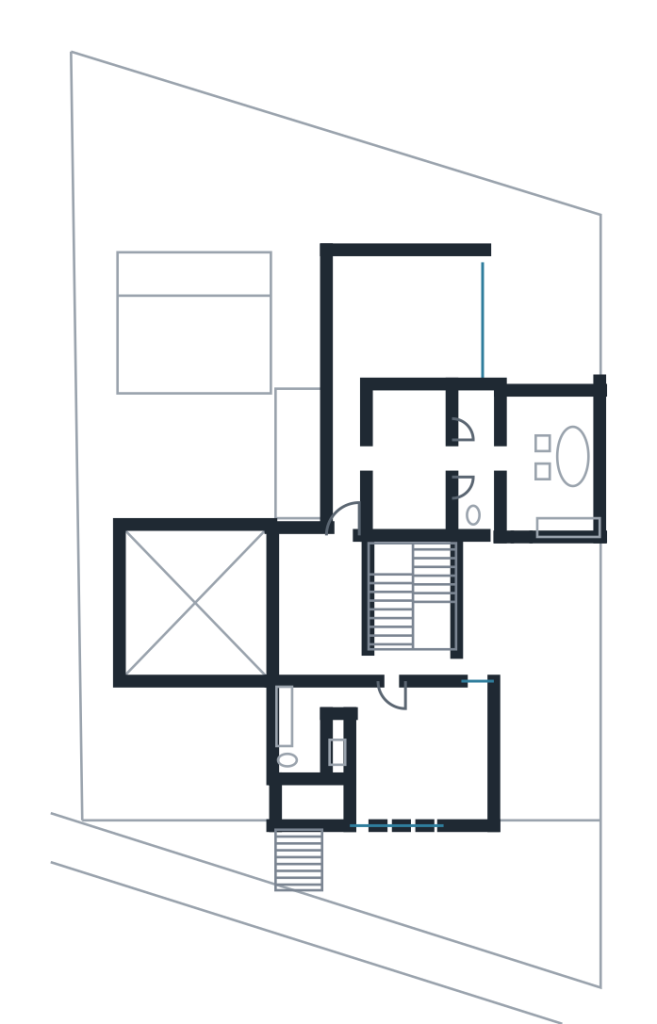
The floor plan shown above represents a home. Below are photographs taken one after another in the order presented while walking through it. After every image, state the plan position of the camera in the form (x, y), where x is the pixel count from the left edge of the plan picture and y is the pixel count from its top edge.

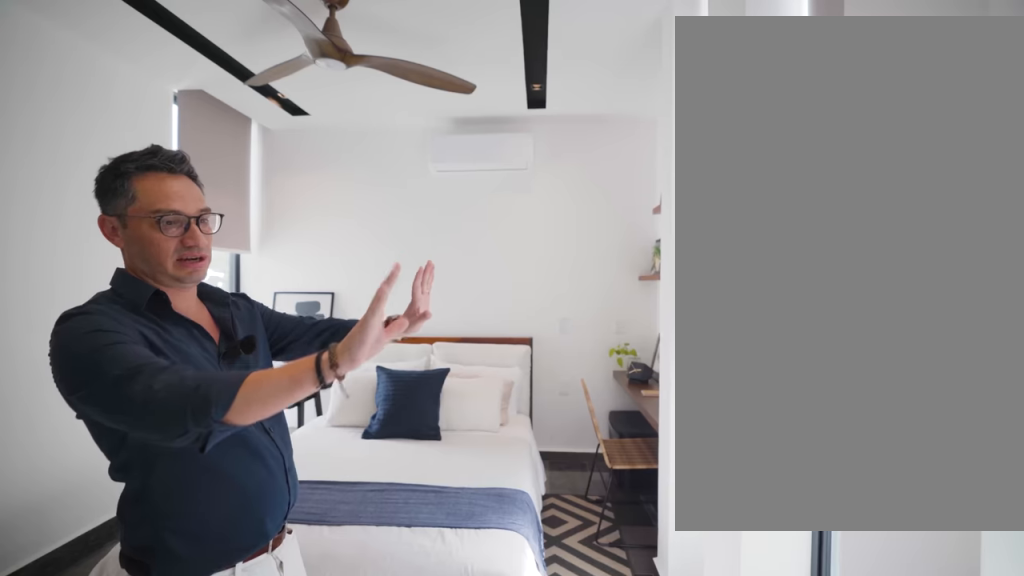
(387, 790)
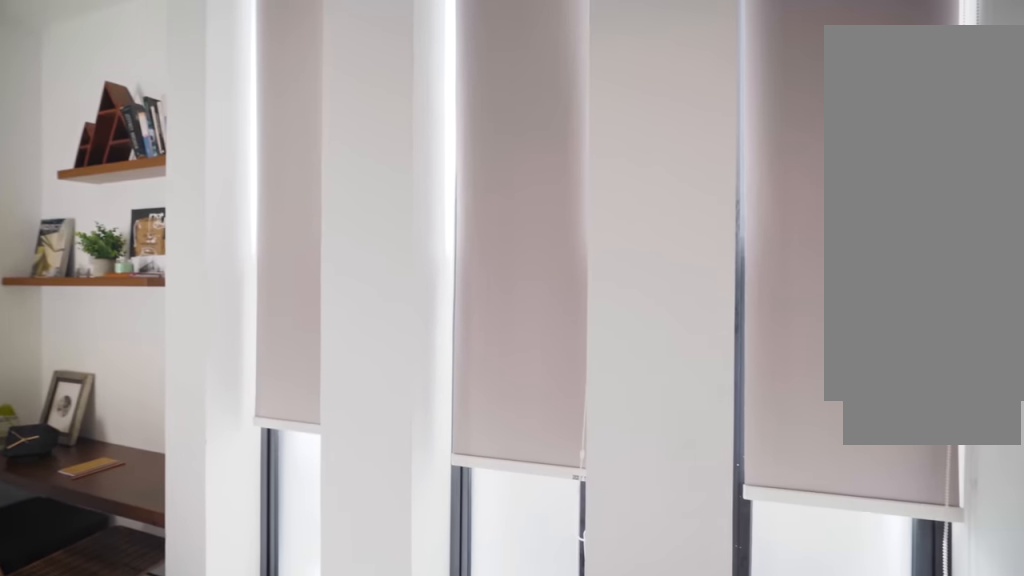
(385, 794)
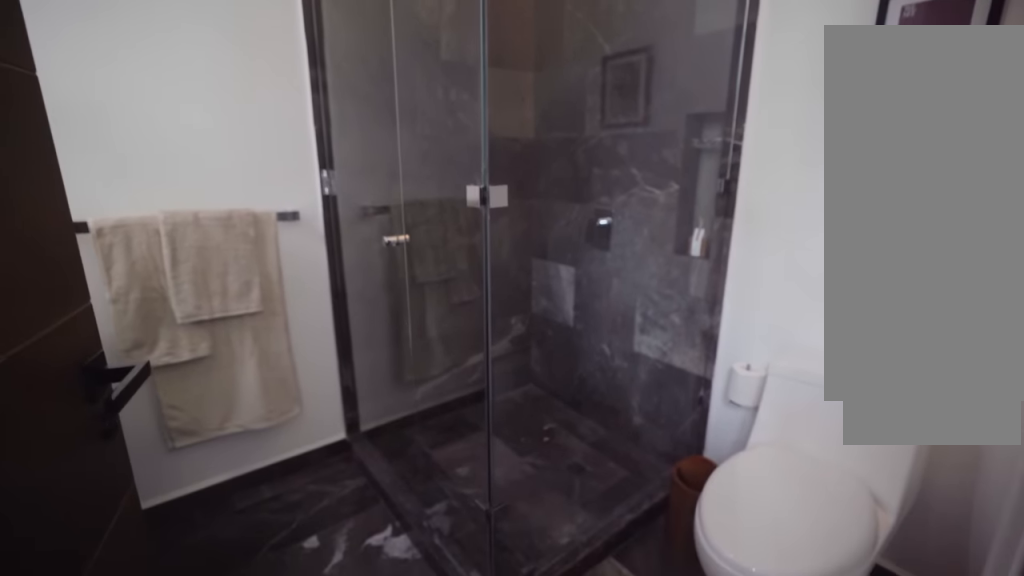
(308, 784)
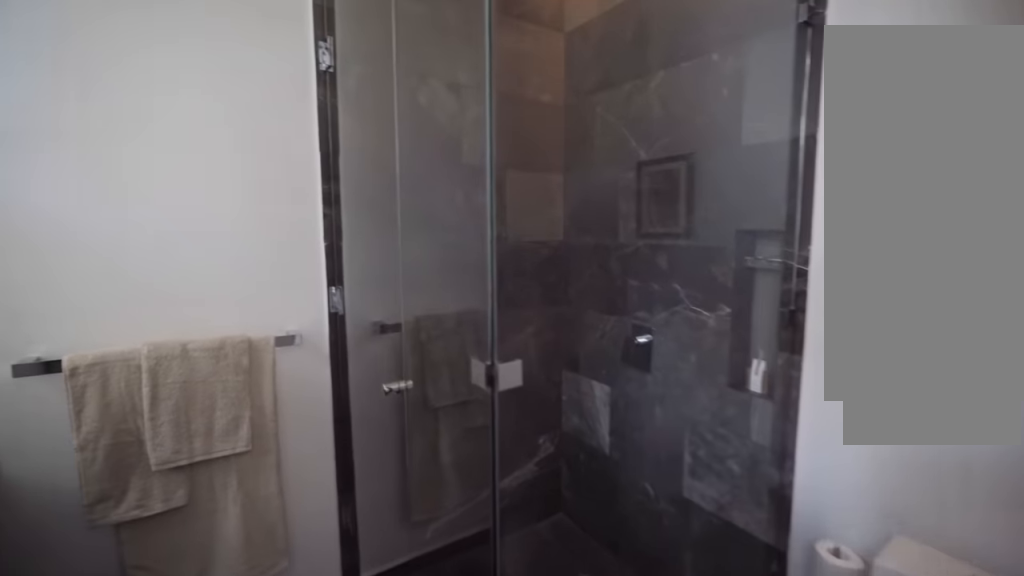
(308, 778)
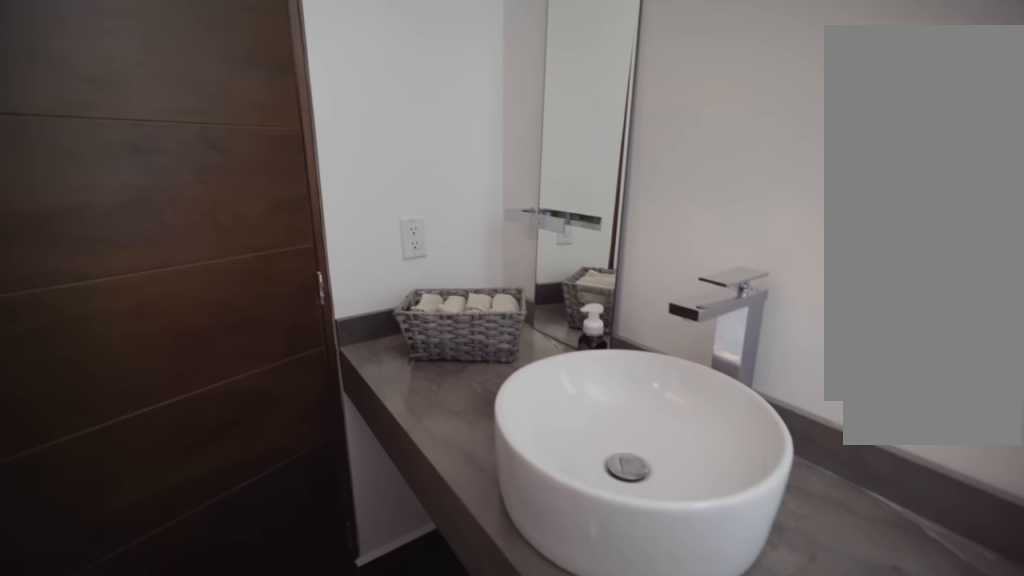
(305, 745)
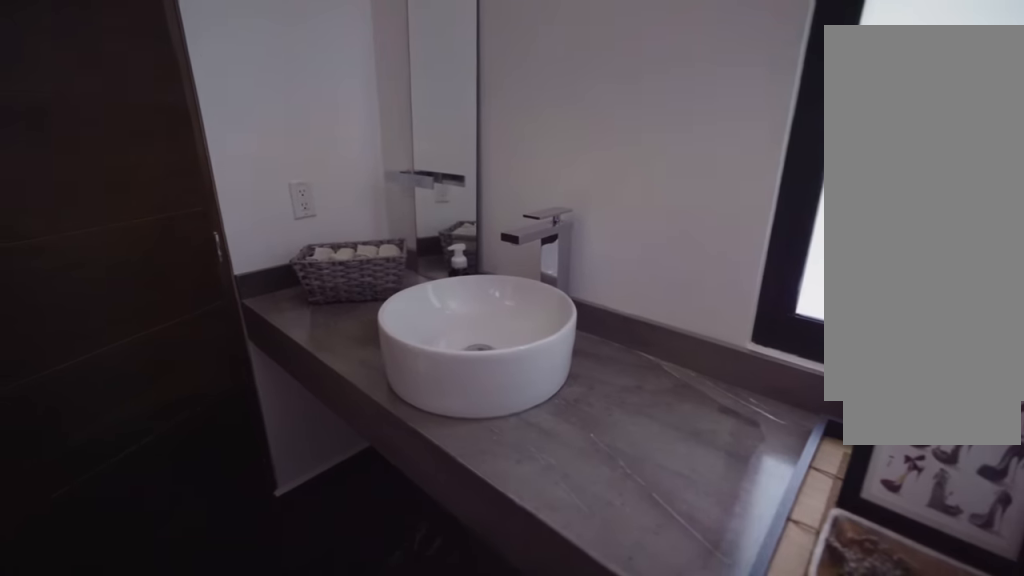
(315, 727)
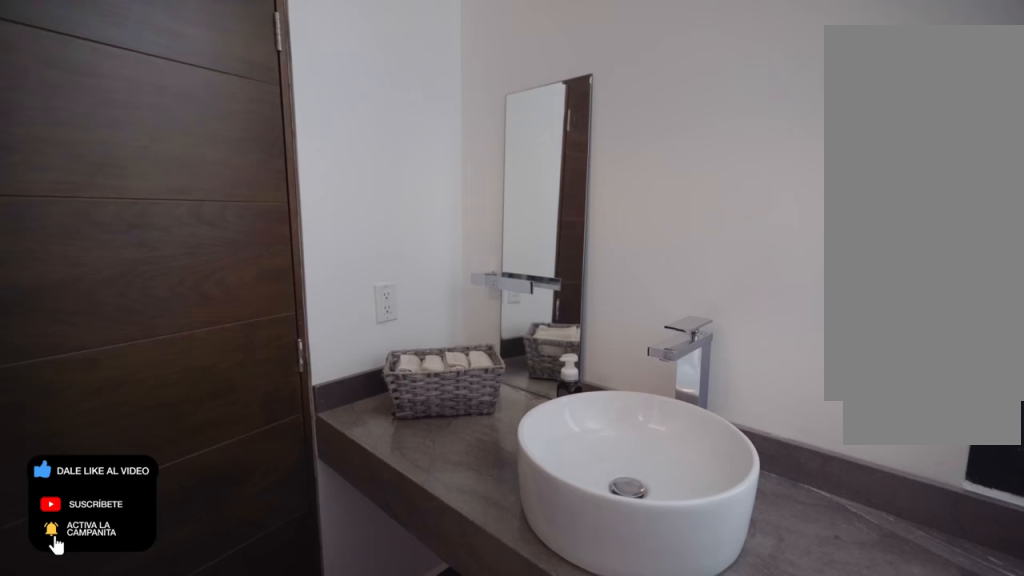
(328, 745)
